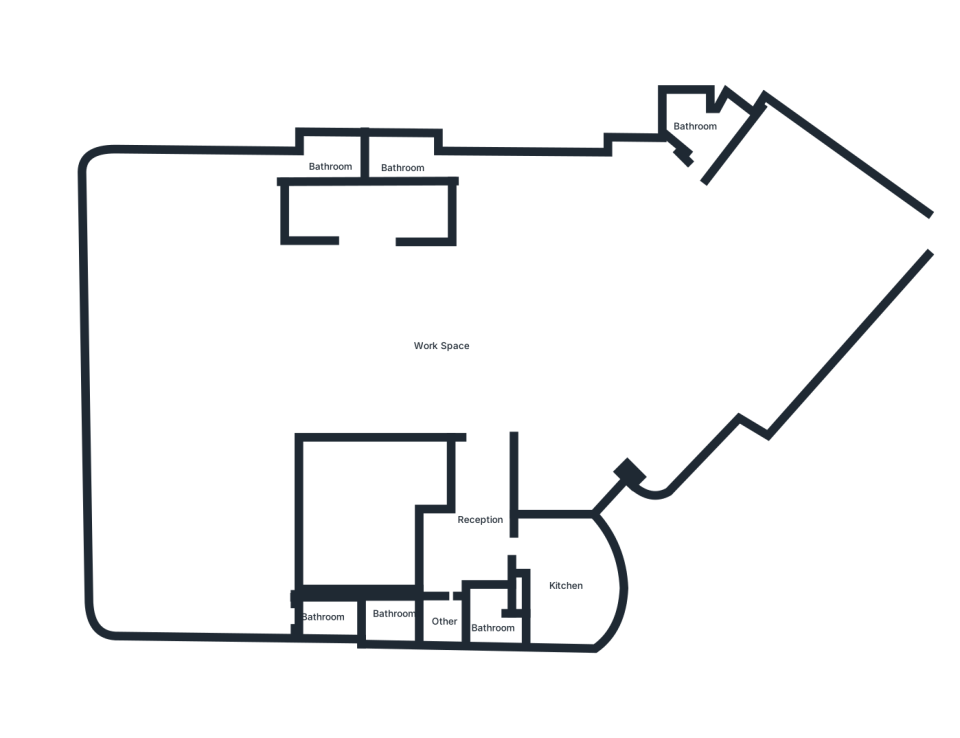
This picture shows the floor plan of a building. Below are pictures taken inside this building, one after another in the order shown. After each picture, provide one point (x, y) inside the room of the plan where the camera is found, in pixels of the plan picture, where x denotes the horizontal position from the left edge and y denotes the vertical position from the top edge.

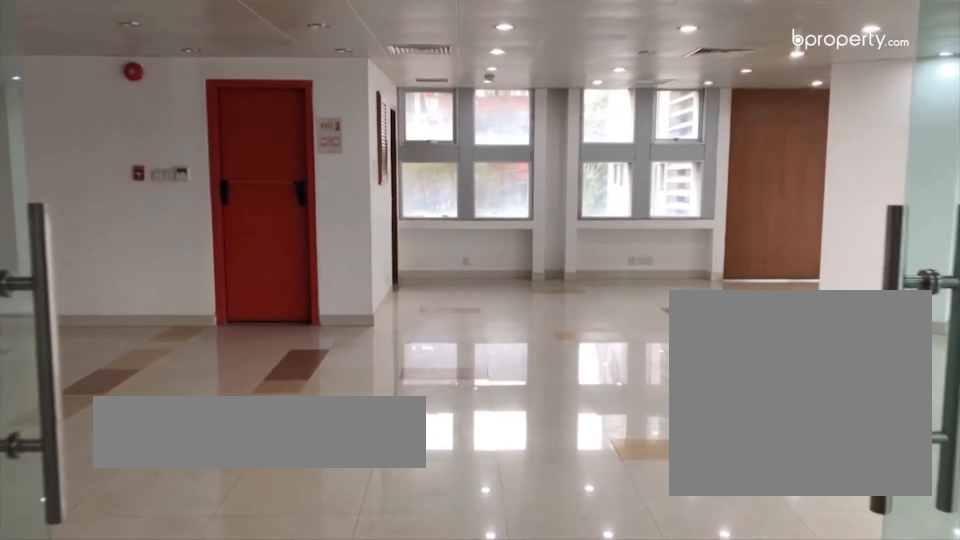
(441, 347)
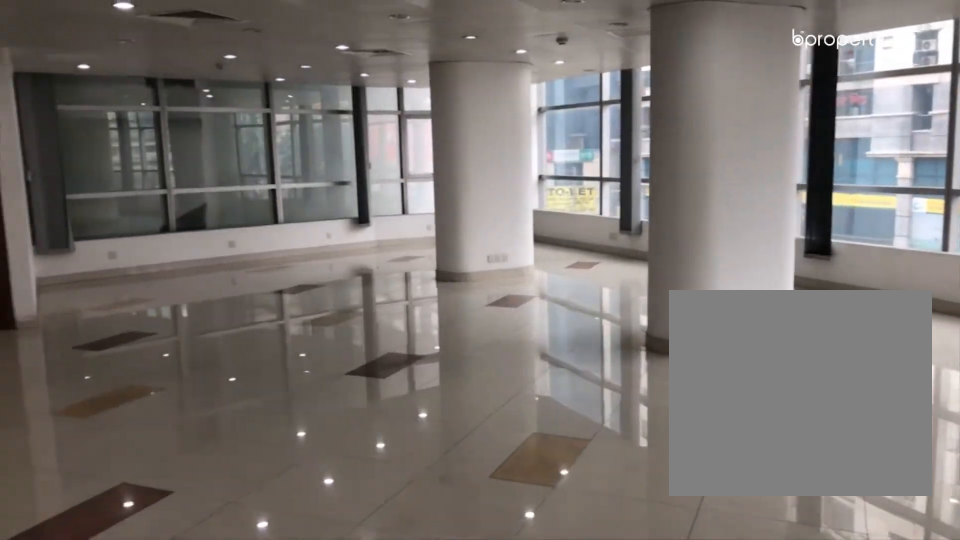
(441, 347)
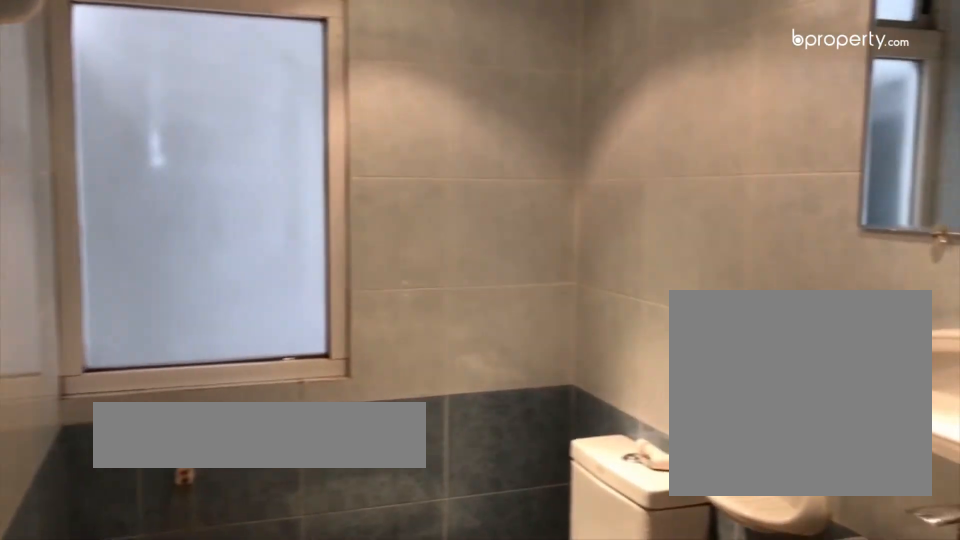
(321, 619)
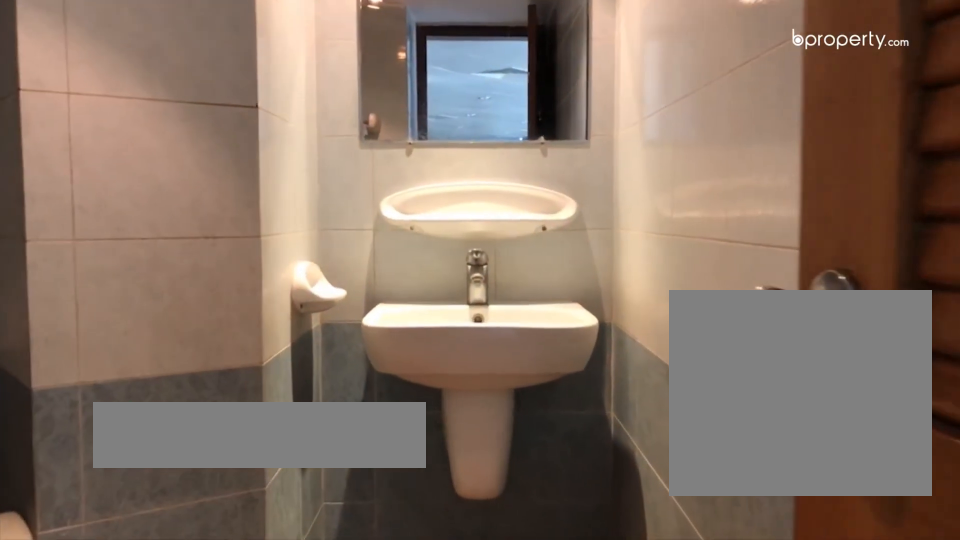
(690, 114)
